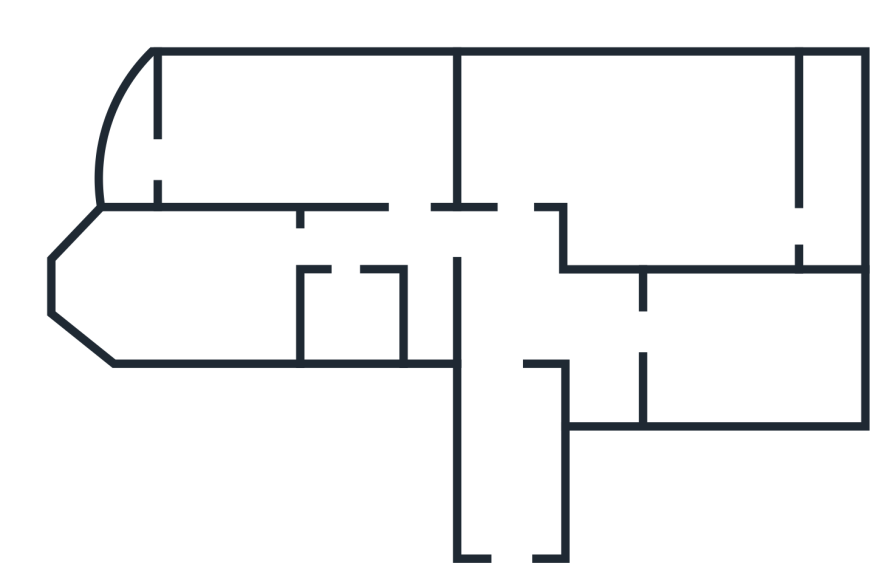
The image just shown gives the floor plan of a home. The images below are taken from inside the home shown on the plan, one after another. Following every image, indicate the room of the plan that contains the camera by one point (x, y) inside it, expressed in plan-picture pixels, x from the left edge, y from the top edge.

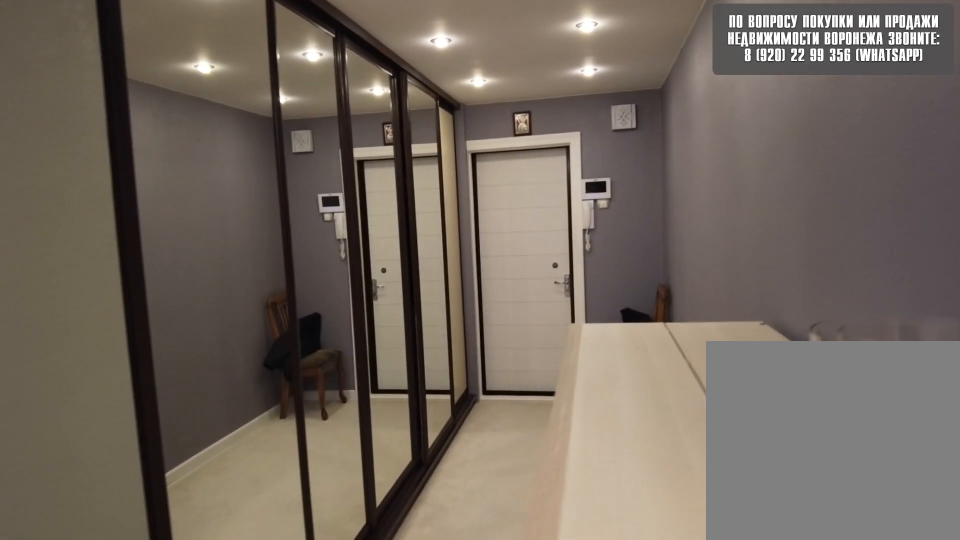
(516, 327)
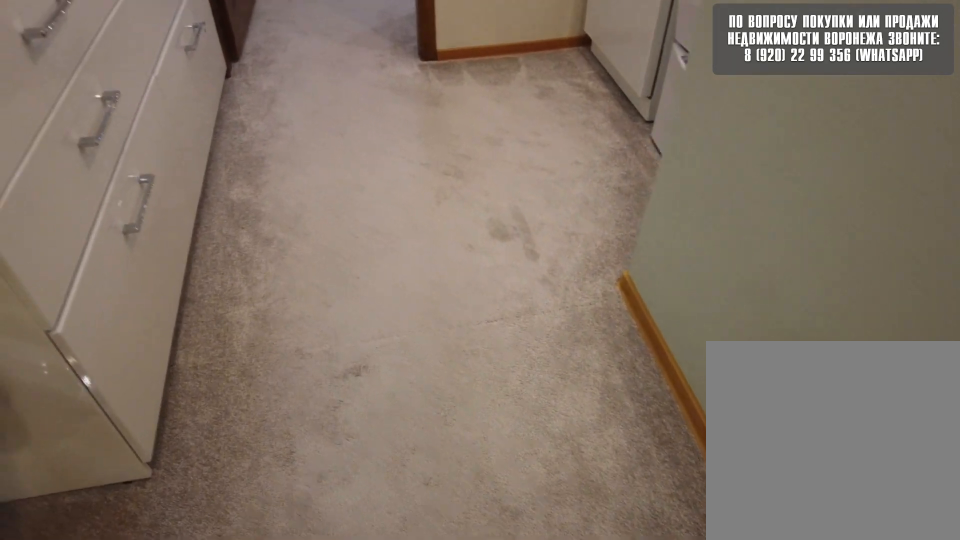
(612, 334)
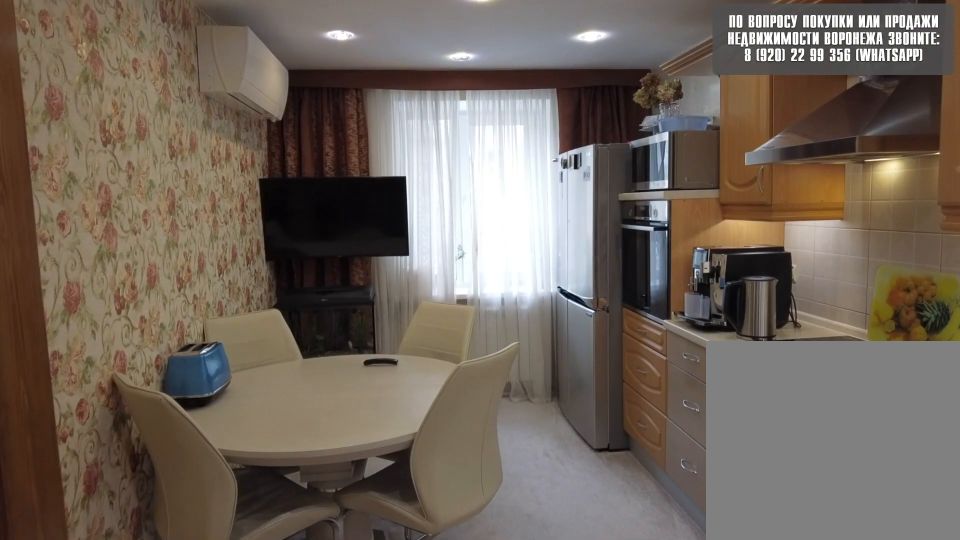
(717, 349)
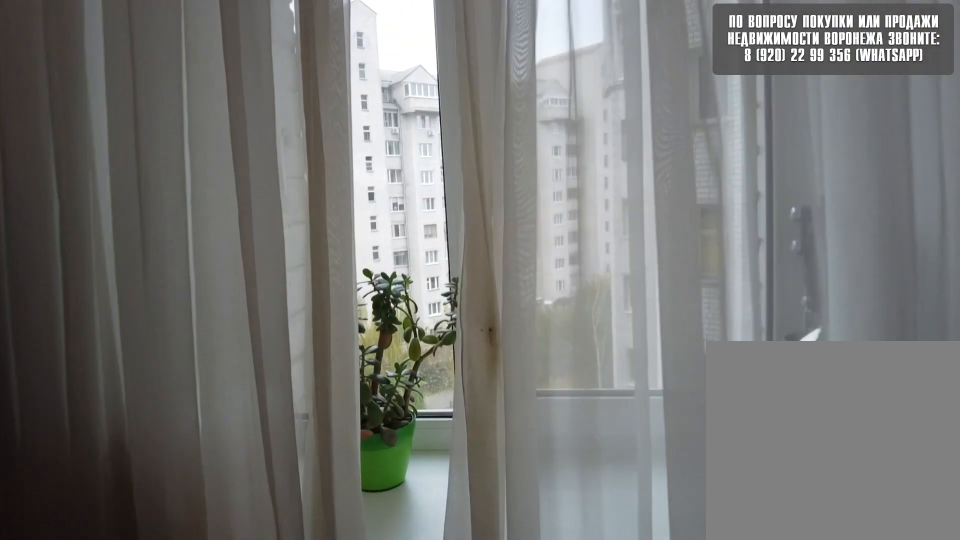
(717, 349)
